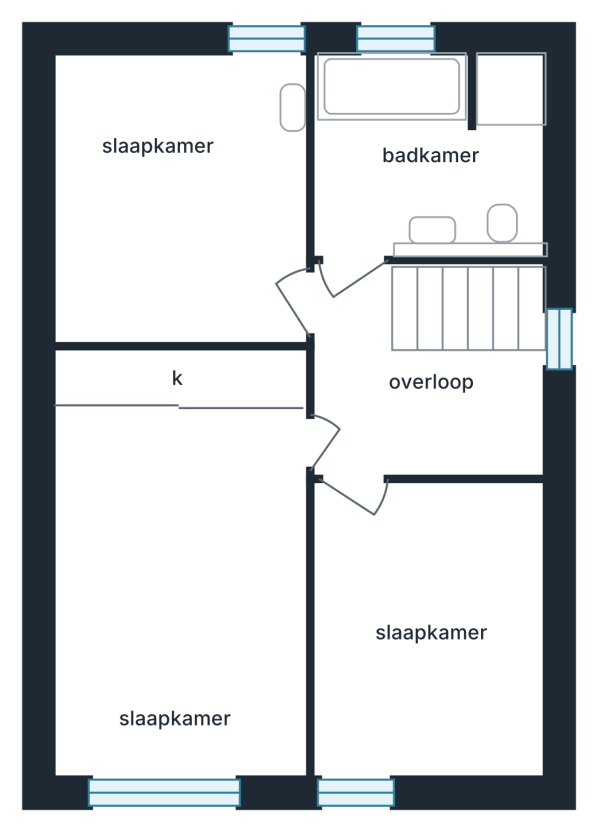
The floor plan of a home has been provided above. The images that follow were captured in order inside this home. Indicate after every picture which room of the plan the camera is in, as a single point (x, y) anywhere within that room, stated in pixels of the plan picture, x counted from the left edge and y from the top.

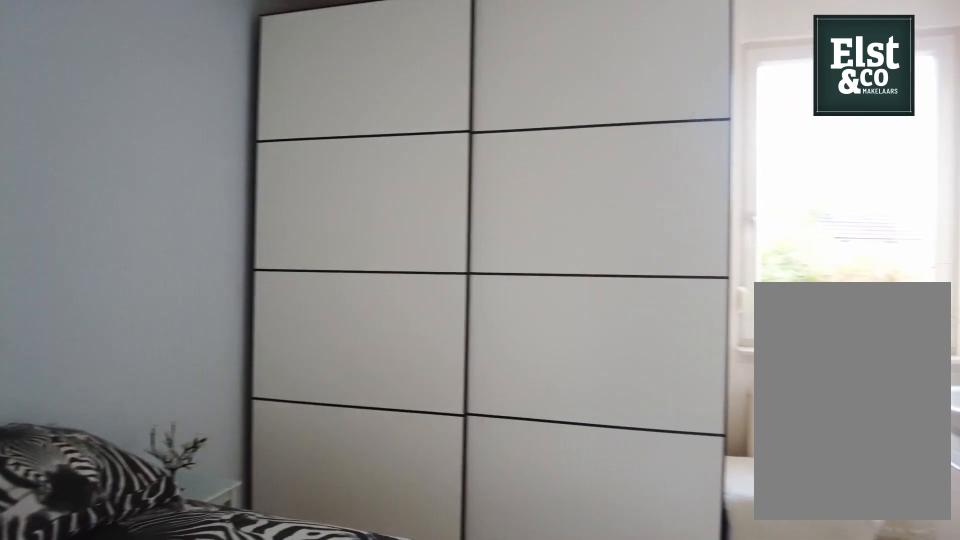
(175, 192)
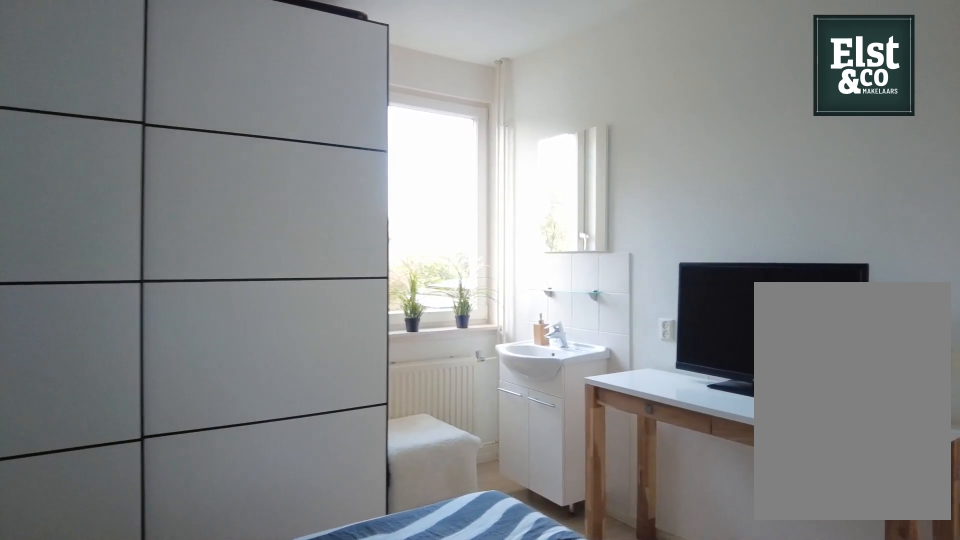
(175, 192)
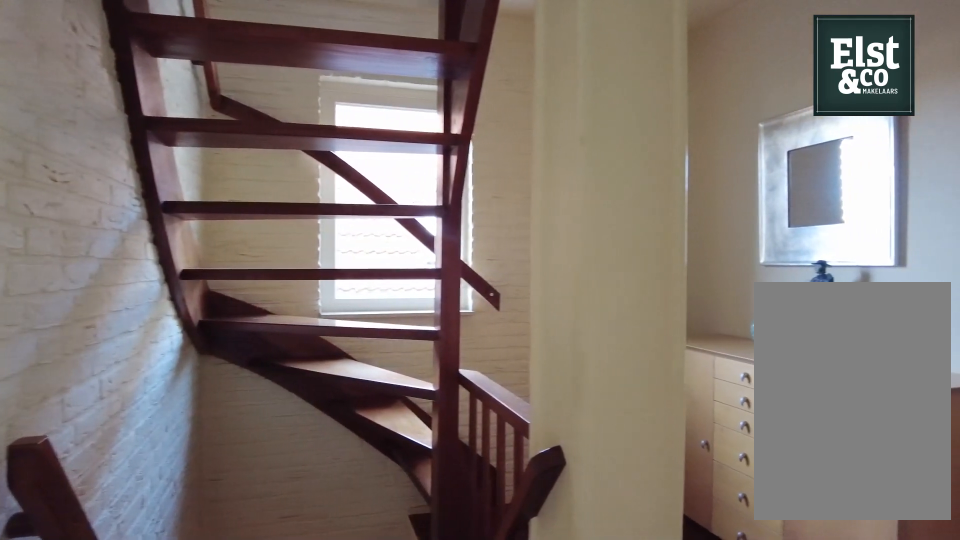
(419, 393)
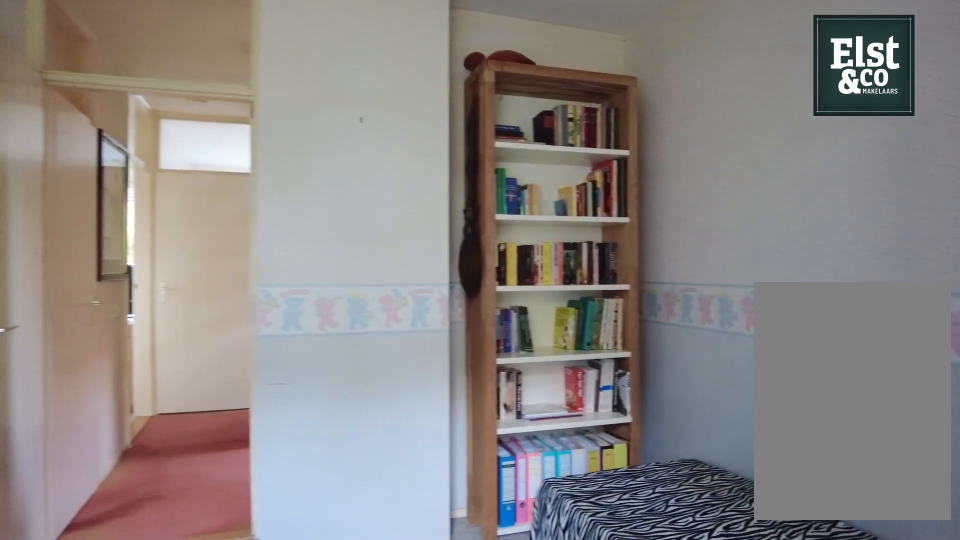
(480, 761)
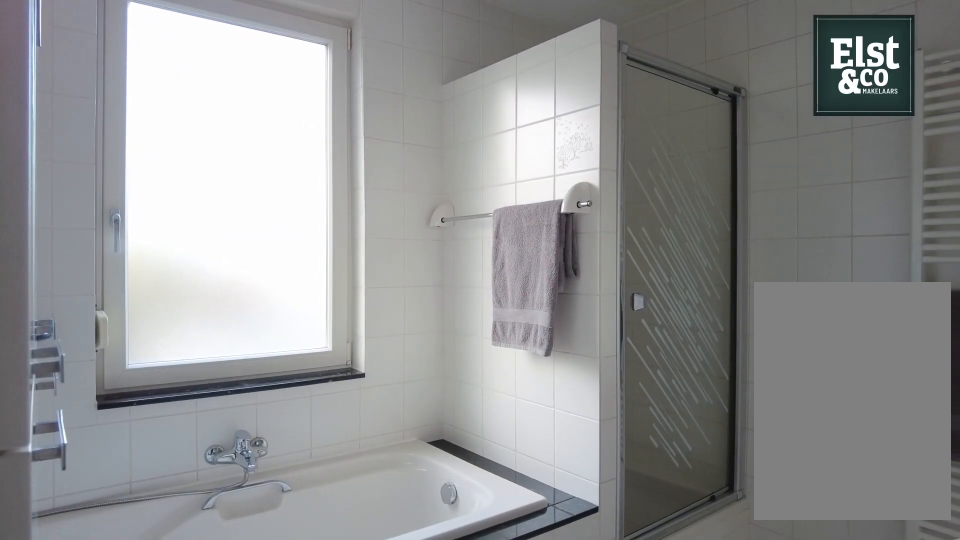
(437, 168)
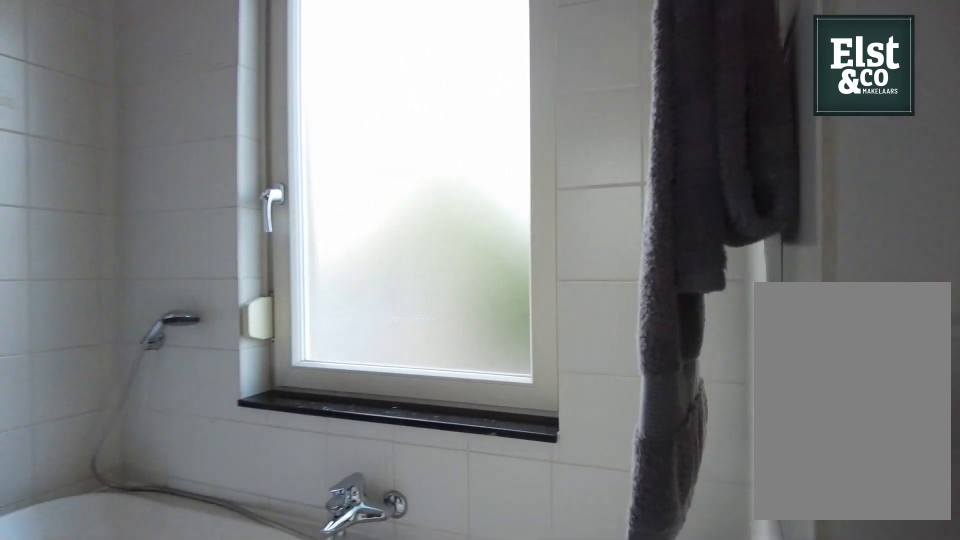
(437, 168)
